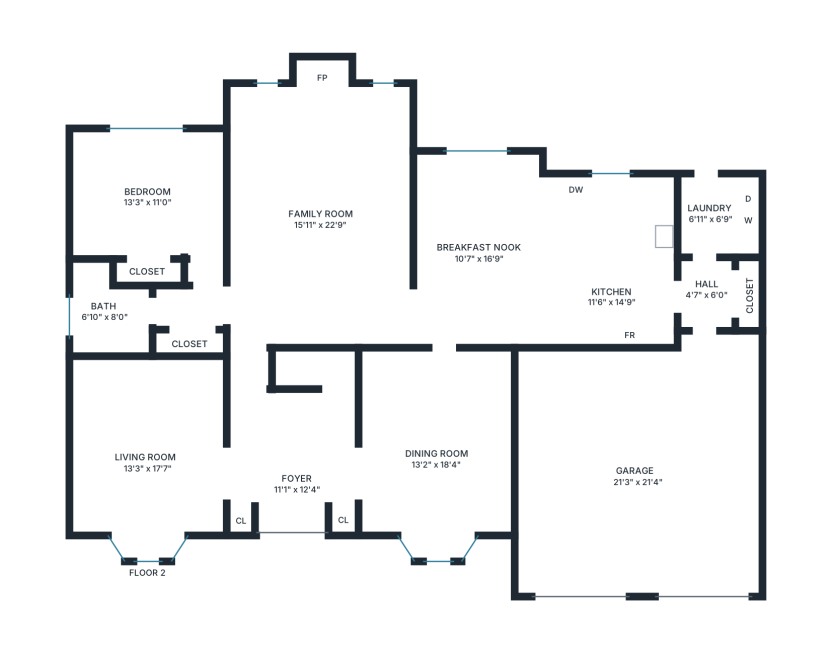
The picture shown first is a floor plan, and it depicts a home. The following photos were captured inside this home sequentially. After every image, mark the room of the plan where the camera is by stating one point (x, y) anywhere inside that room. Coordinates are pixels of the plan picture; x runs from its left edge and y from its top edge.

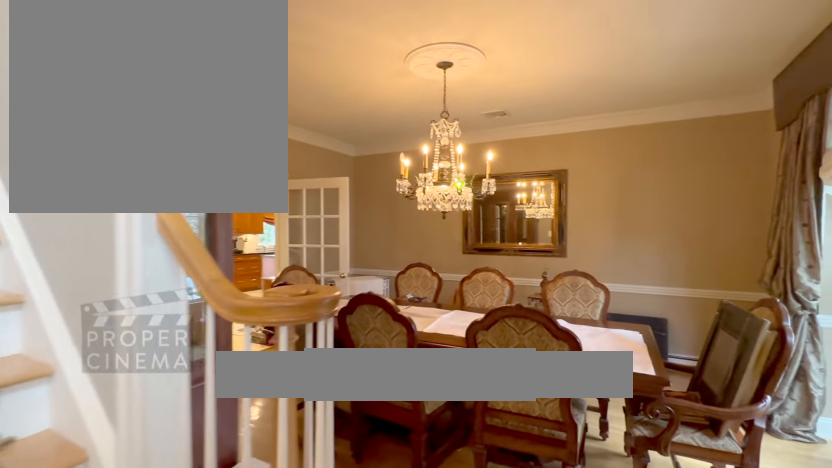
(287, 448)
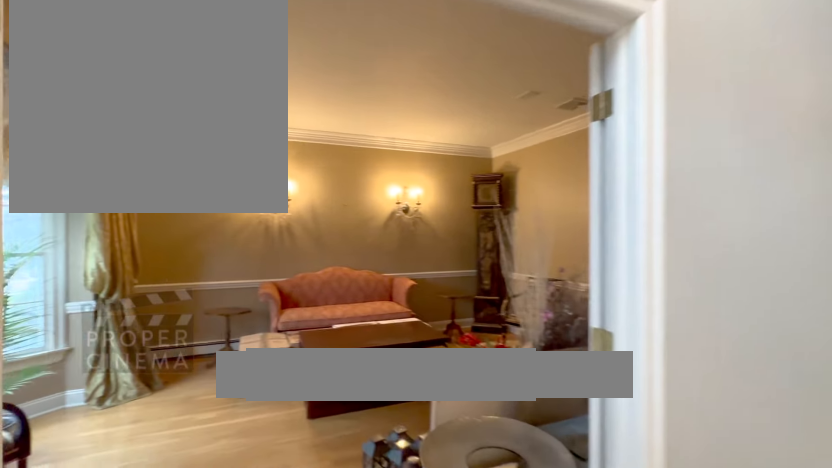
(287, 448)
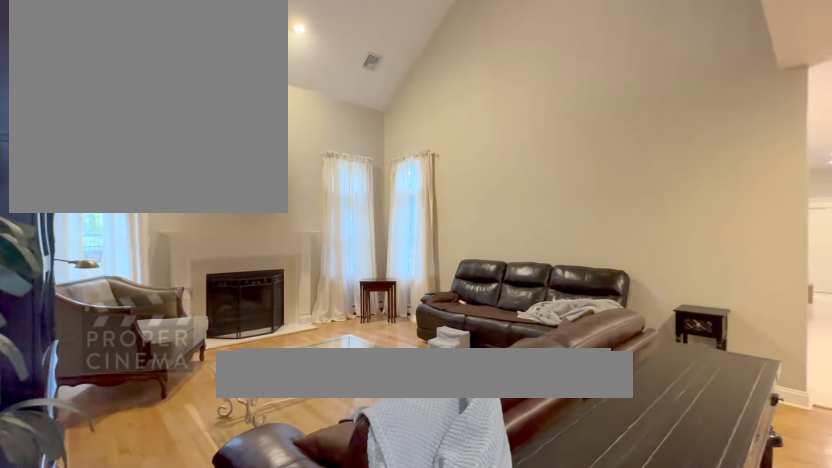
(320, 214)
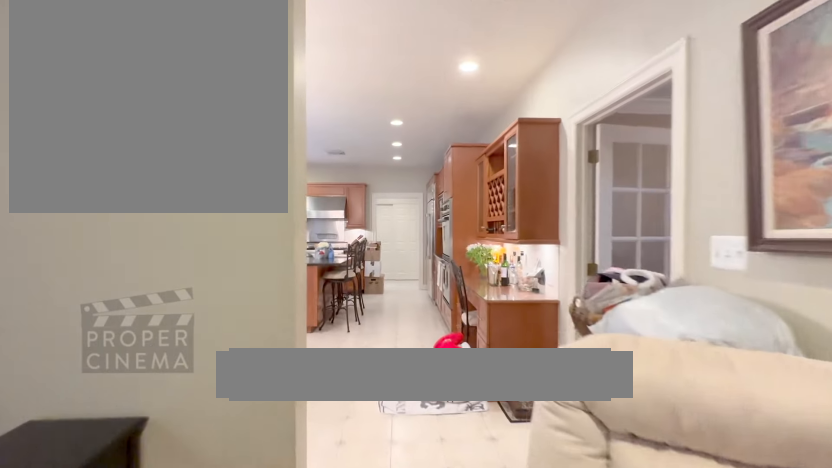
(320, 214)
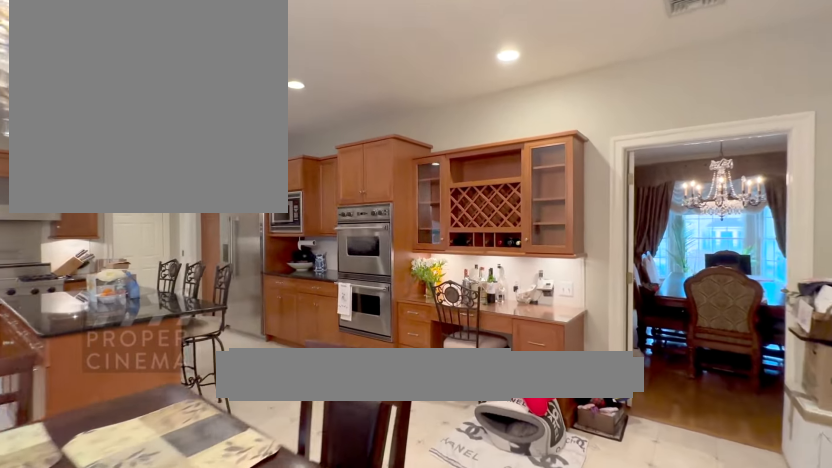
(478, 250)
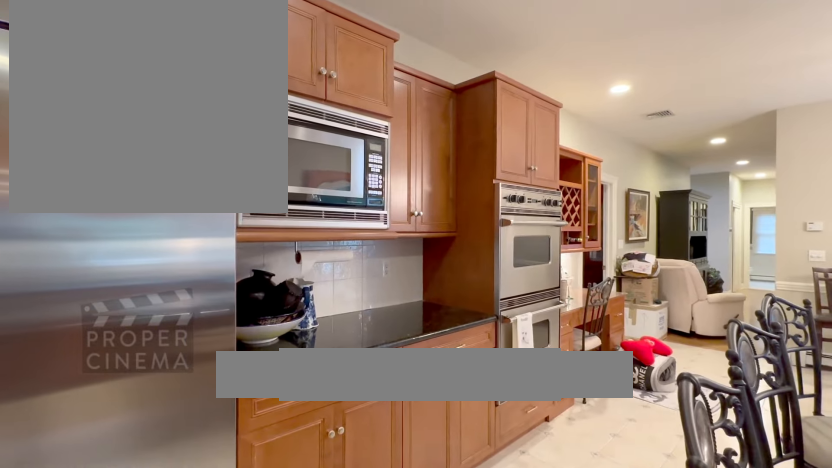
(610, 259)
